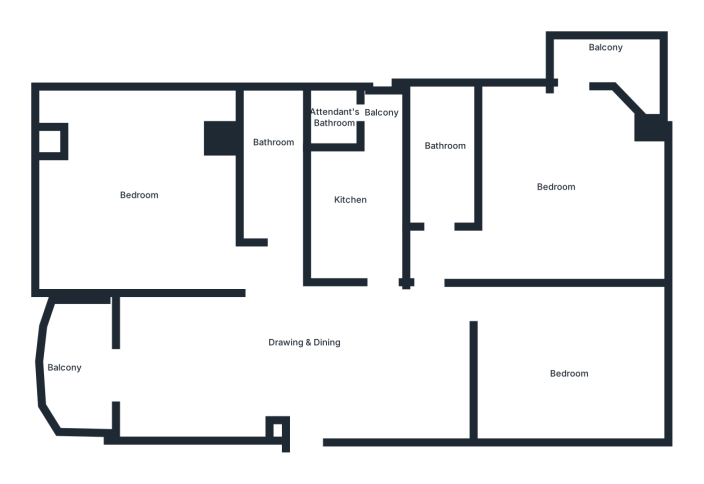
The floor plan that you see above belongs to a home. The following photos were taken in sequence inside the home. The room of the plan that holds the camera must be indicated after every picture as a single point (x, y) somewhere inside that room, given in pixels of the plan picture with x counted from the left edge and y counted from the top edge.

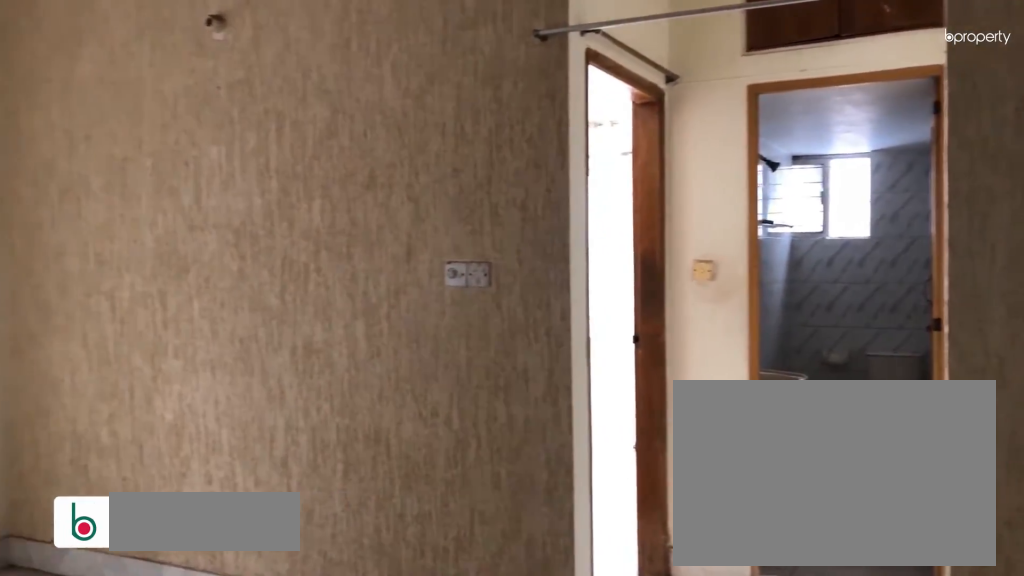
(310, 340)
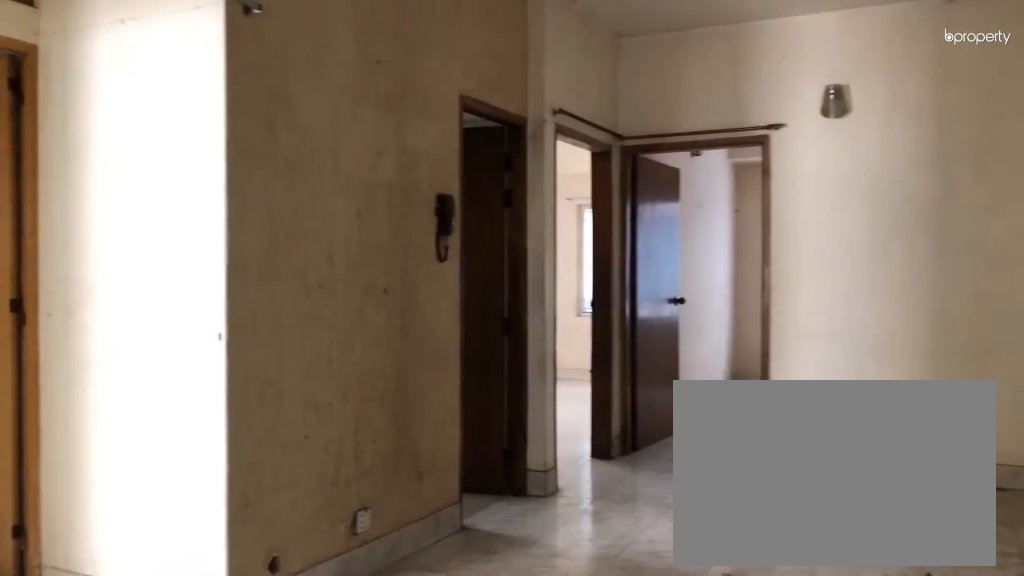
(310, 340)
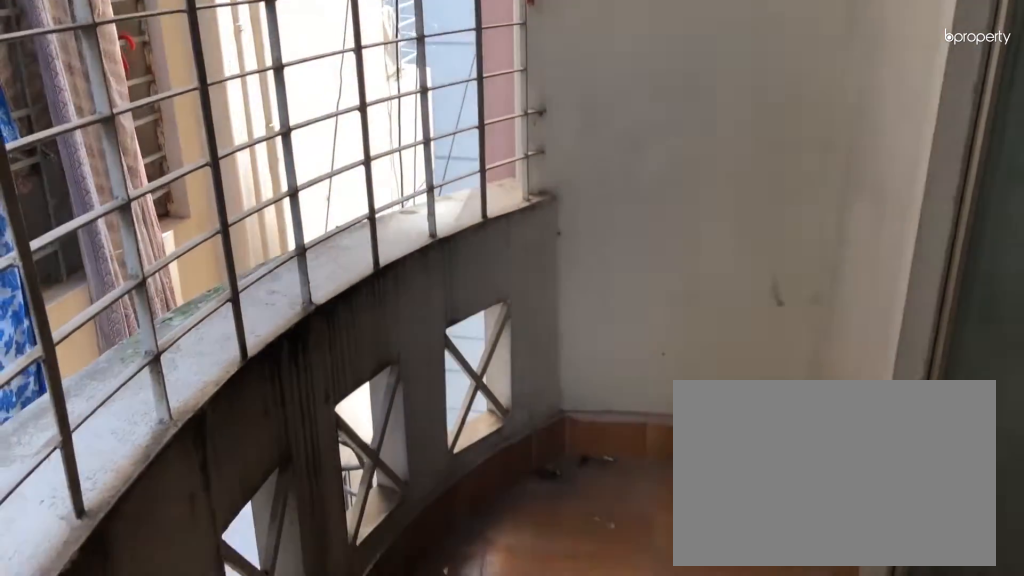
(67, 359)
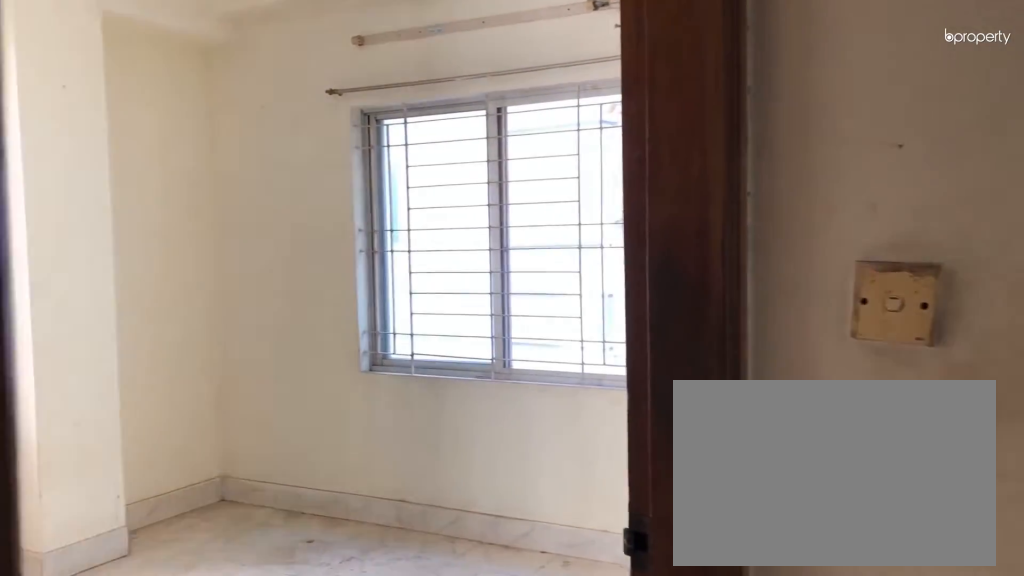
(195, 250)
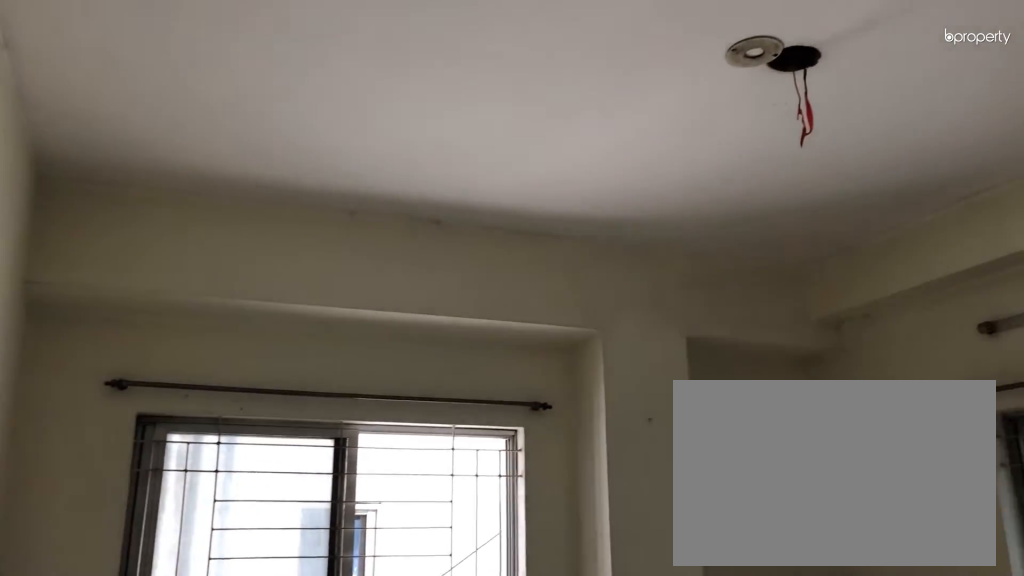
(133, 195)
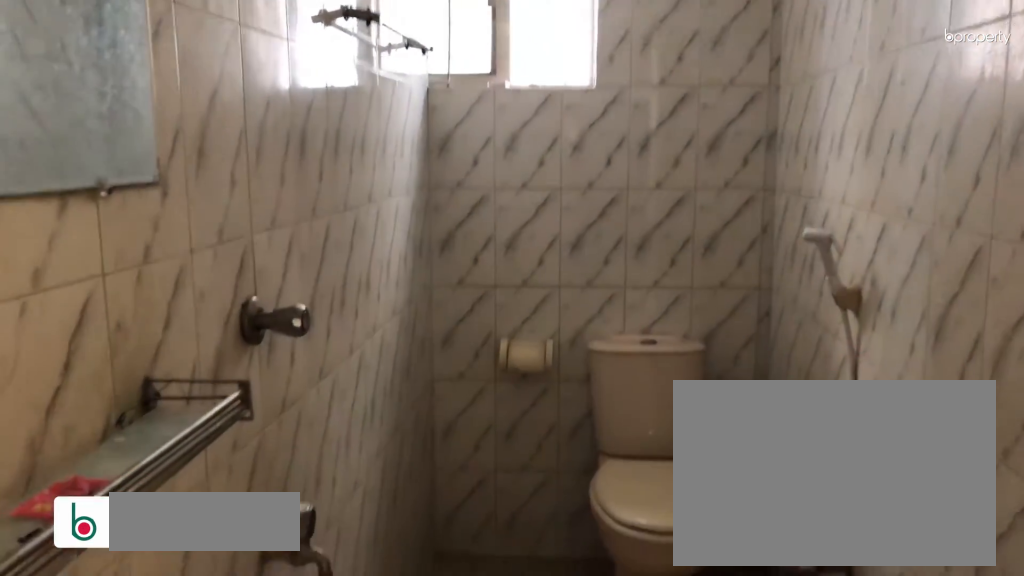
(274, 155)
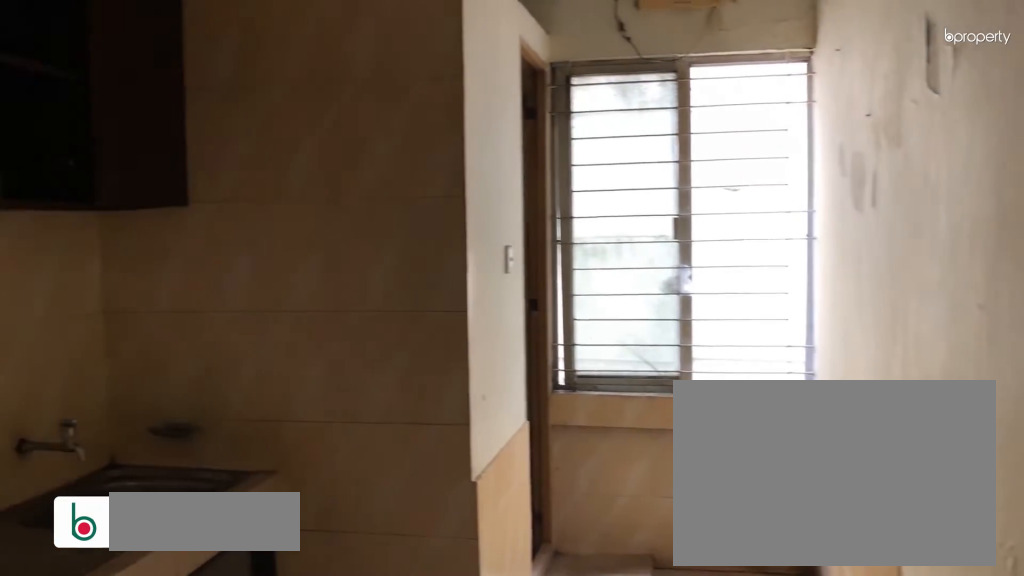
(359, 212)
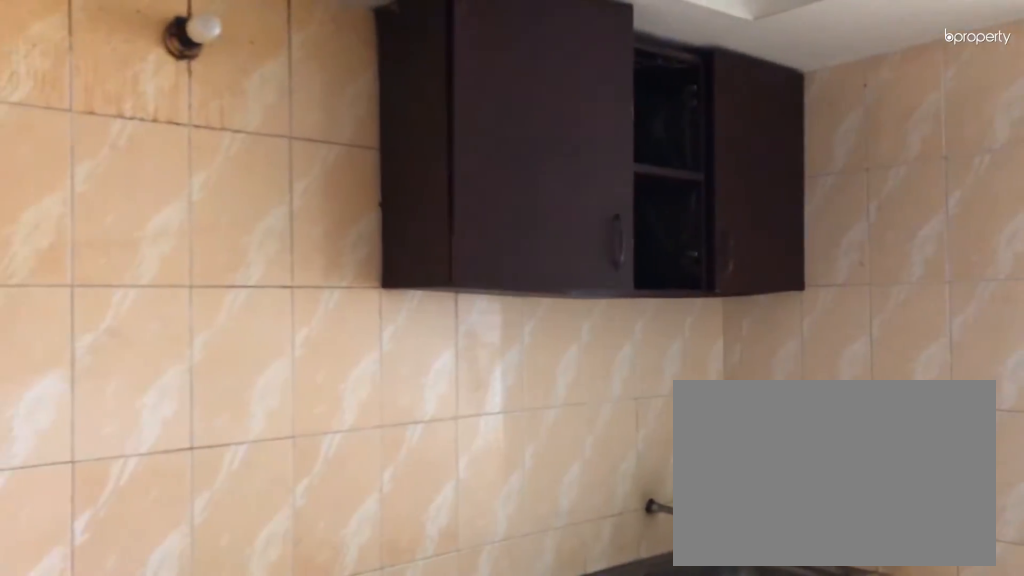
(359, 212)
